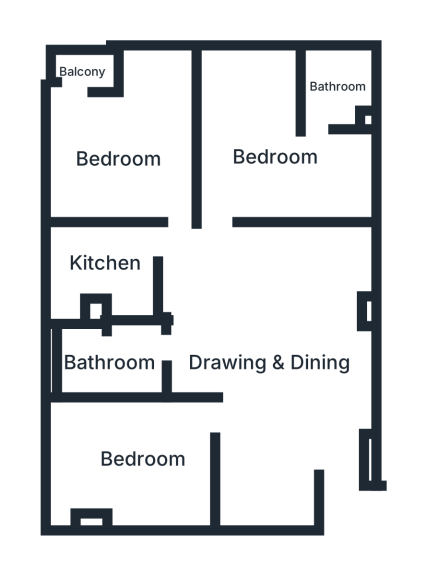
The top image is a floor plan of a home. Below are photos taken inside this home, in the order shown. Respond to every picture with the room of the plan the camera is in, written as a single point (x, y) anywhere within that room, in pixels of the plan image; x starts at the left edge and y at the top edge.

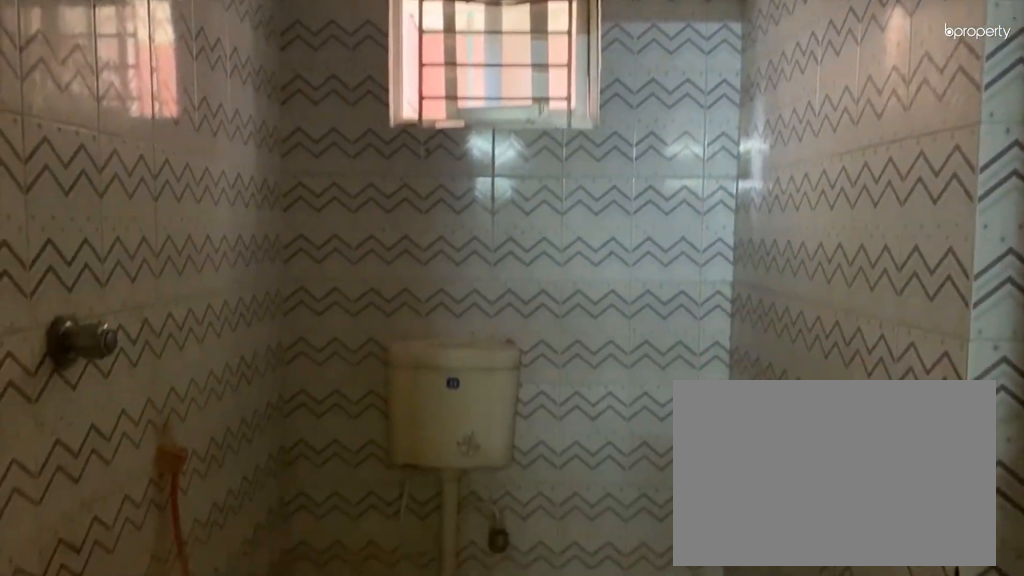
(118, 360)
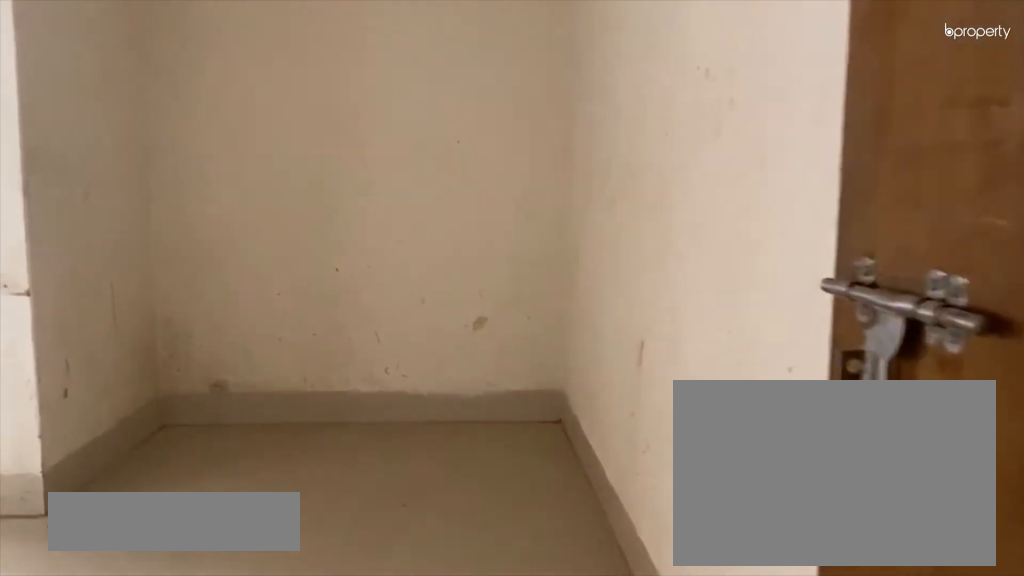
(115, 160)
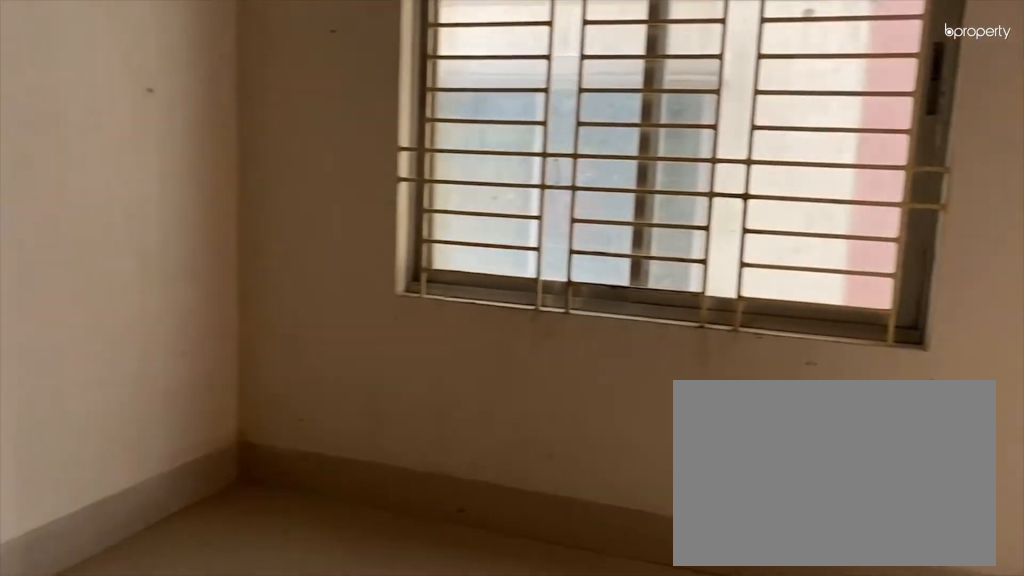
(115, 160)
